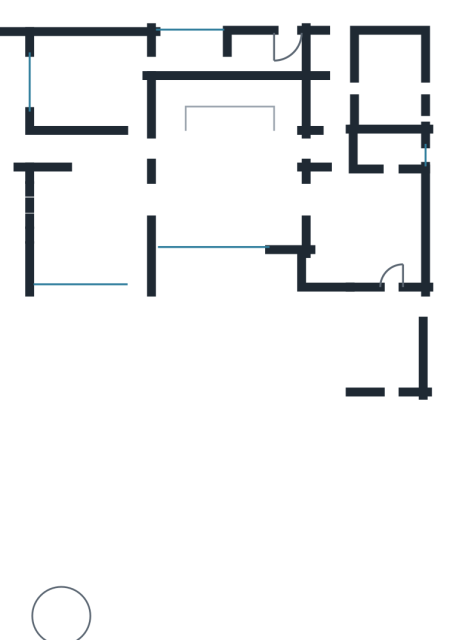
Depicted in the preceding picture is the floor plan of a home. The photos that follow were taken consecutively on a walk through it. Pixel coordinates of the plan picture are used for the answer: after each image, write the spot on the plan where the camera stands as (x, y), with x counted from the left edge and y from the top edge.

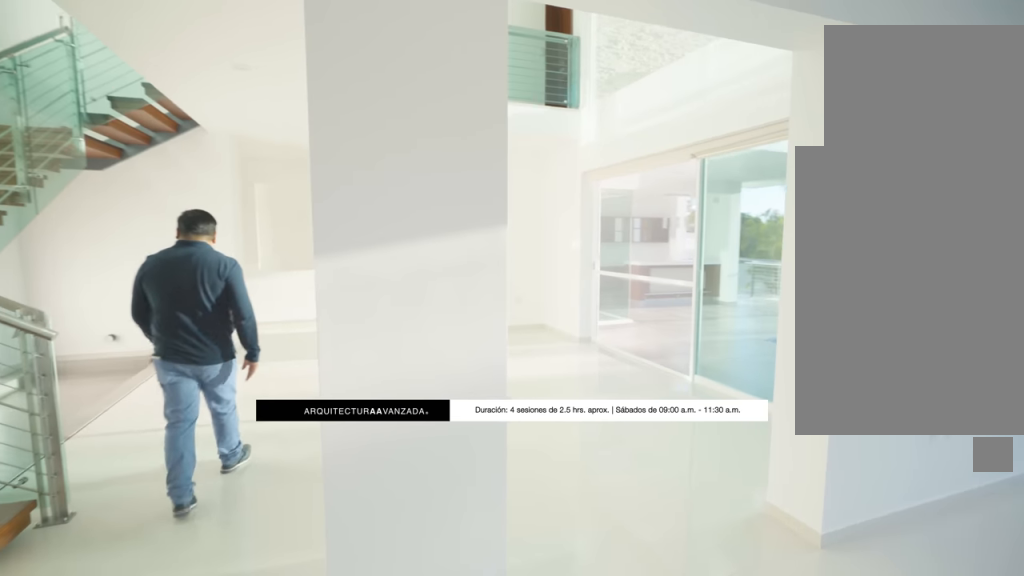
(176, 198)
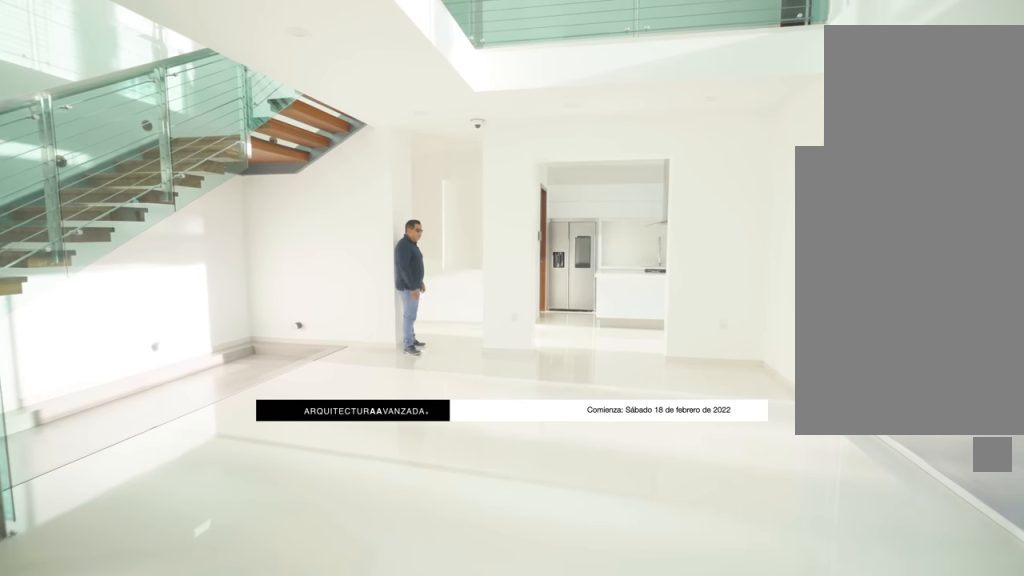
(241, 188)
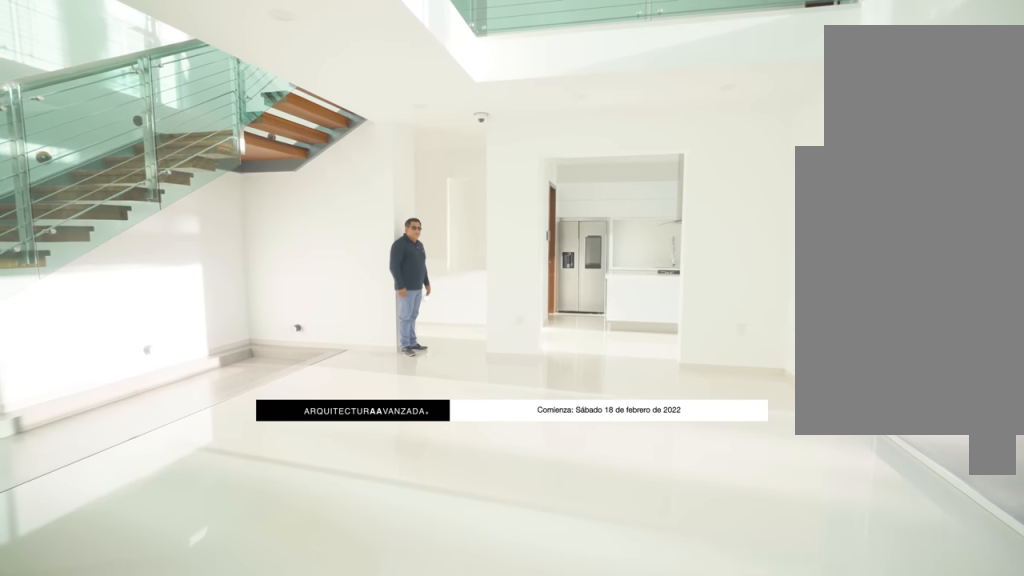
(245, 188)
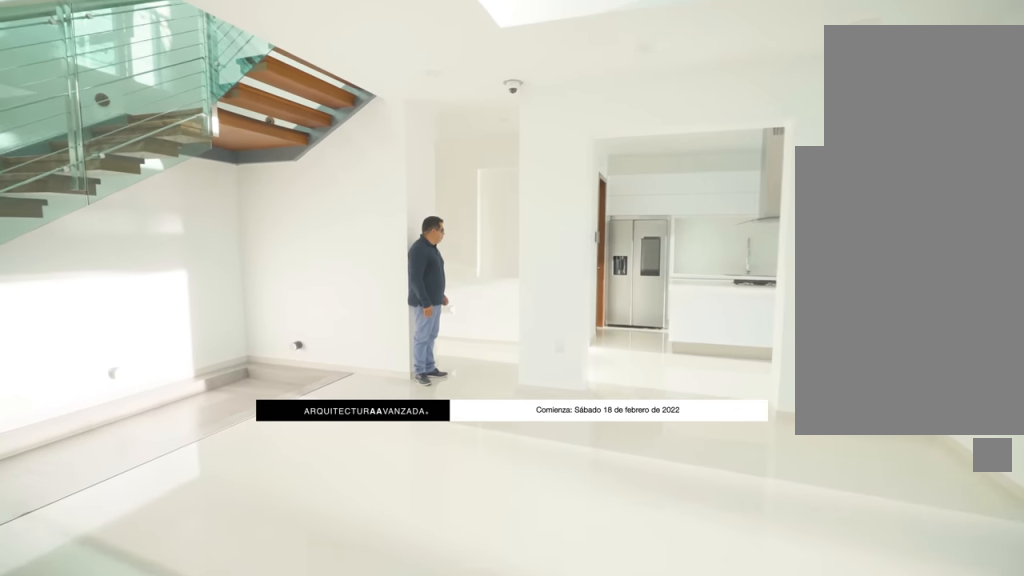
(278, 166)
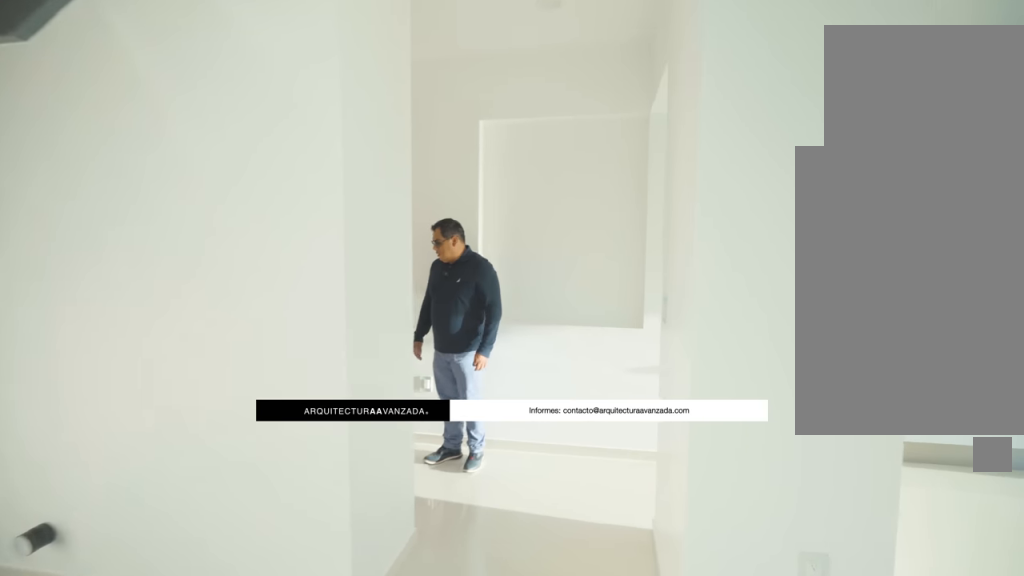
(320, 145)
